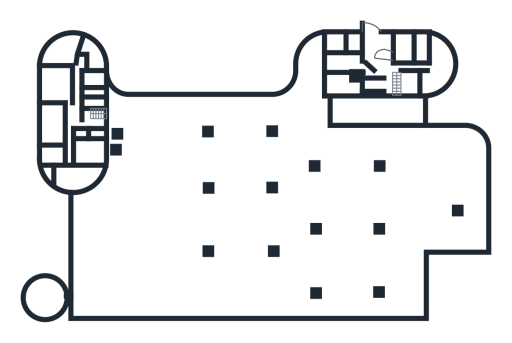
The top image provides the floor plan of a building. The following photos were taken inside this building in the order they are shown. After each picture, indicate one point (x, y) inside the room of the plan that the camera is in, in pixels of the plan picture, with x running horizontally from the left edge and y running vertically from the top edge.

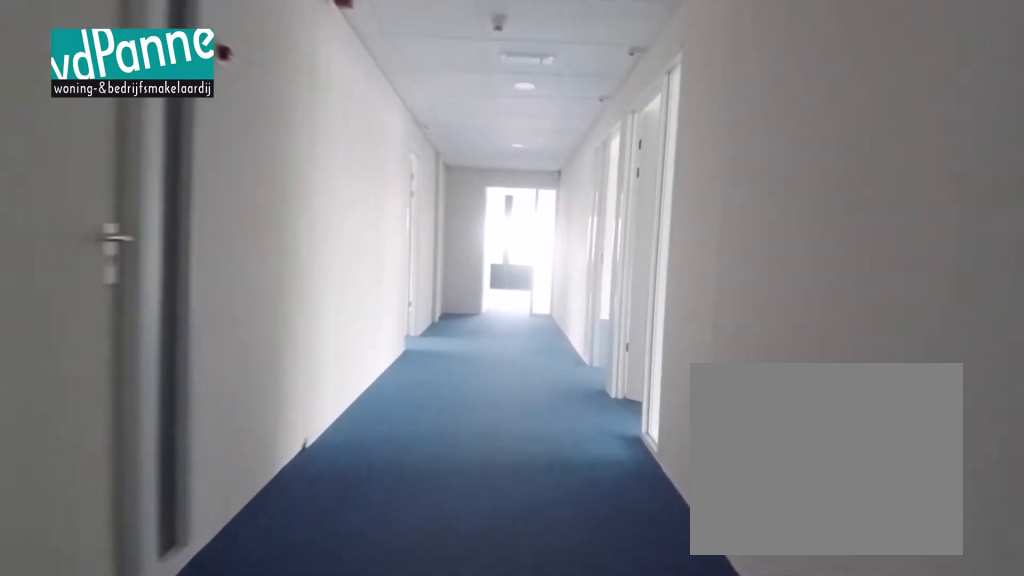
(79, 113)
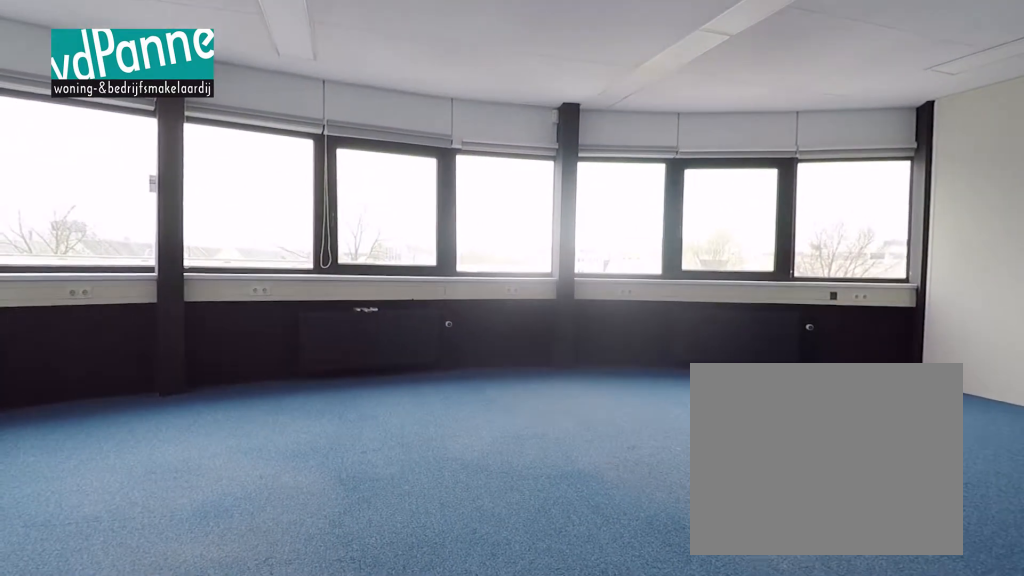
(77, 177)
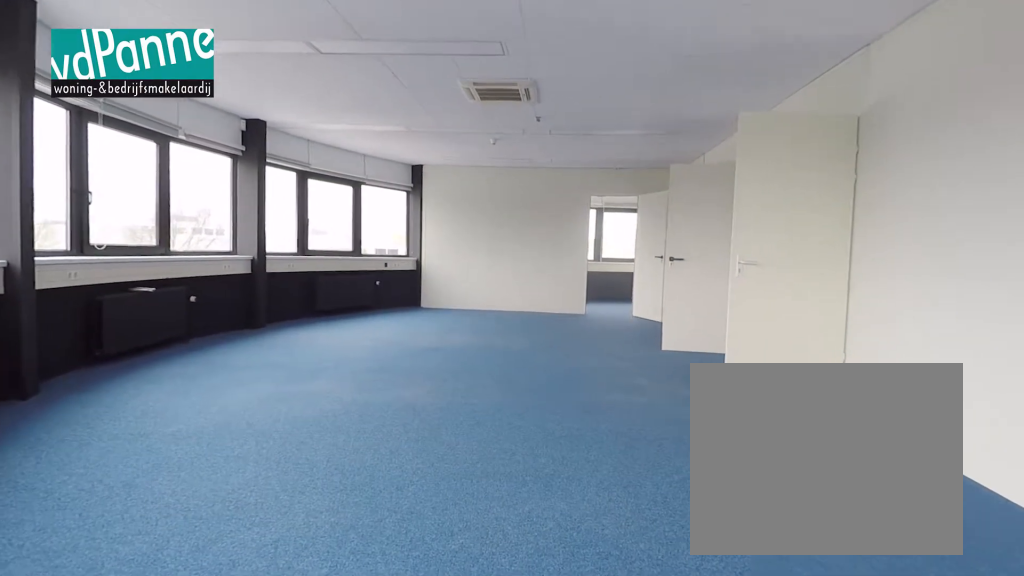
(77, 177)
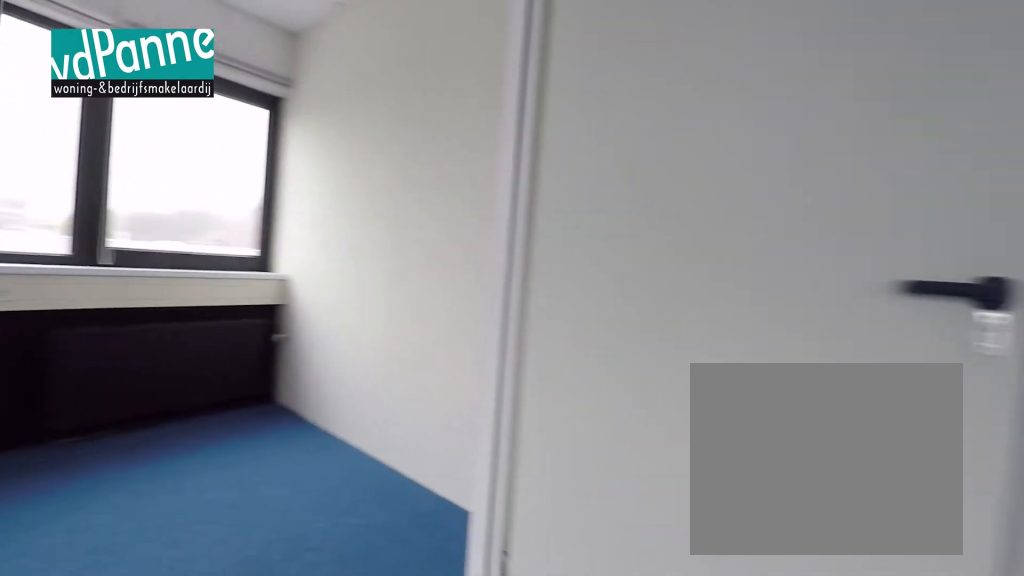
(77, 177)
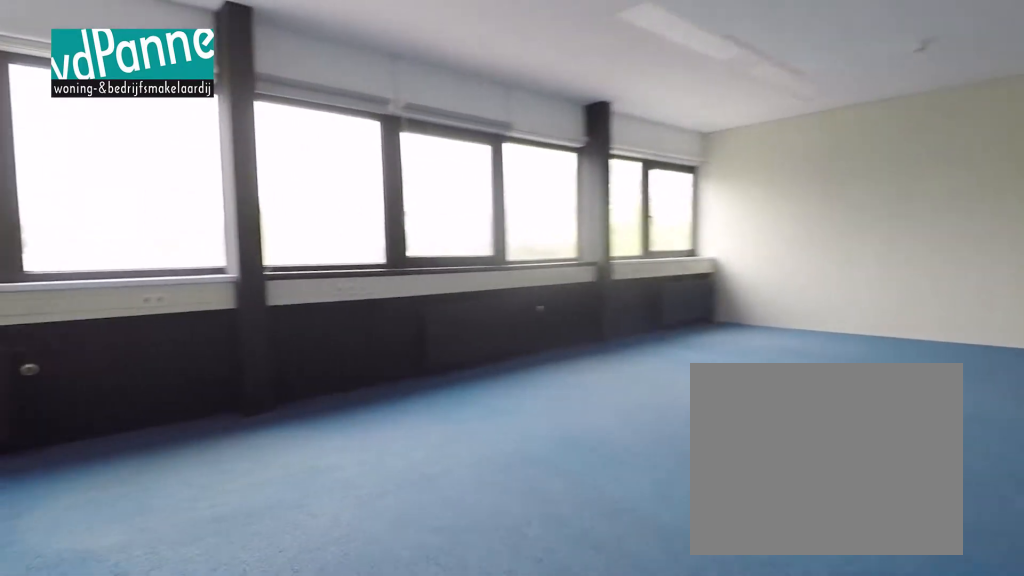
(51, 122)
